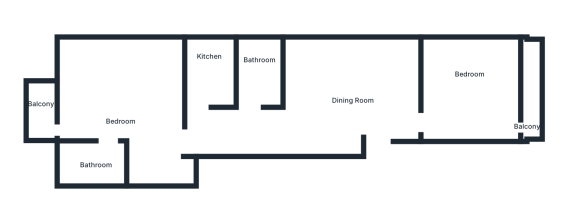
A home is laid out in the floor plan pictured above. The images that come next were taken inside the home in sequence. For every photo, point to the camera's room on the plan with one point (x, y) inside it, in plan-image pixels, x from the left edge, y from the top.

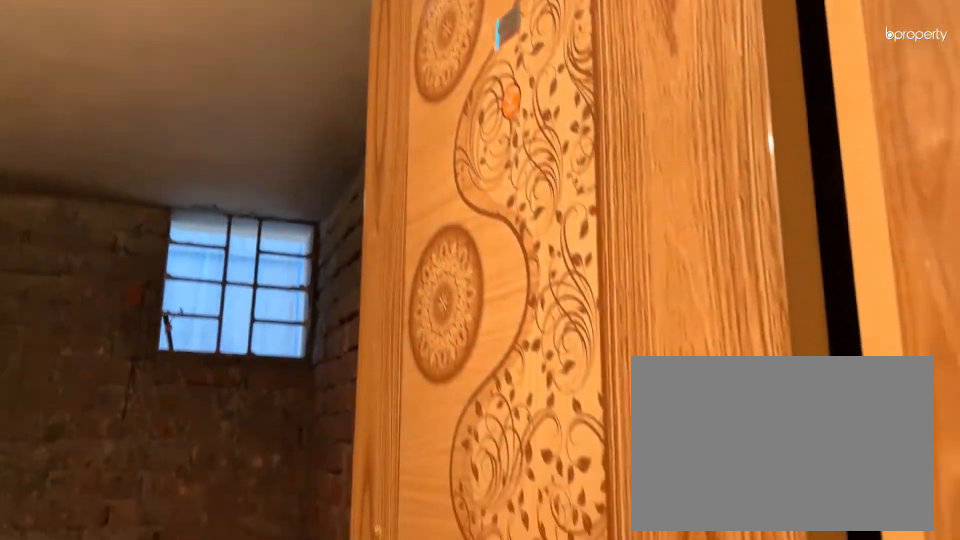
(264, 69)
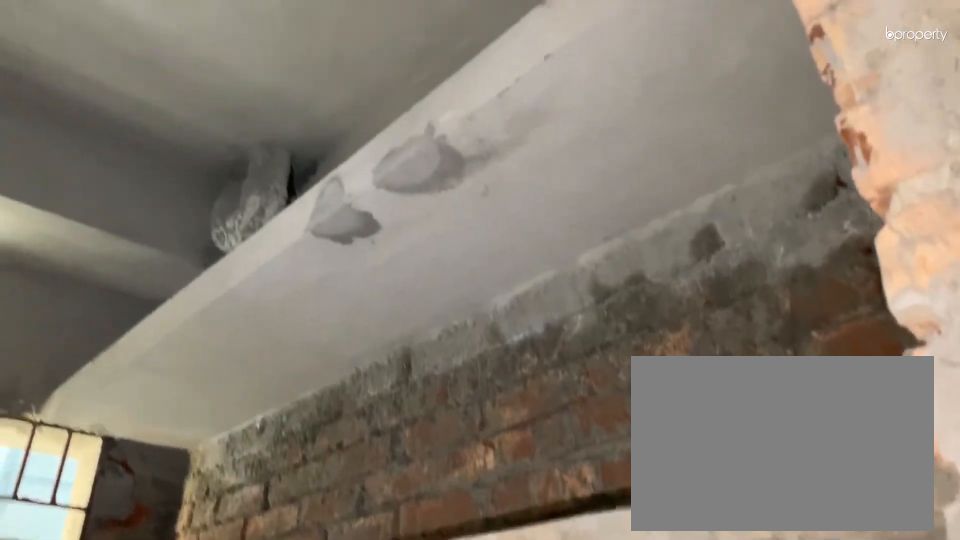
(208, 64)
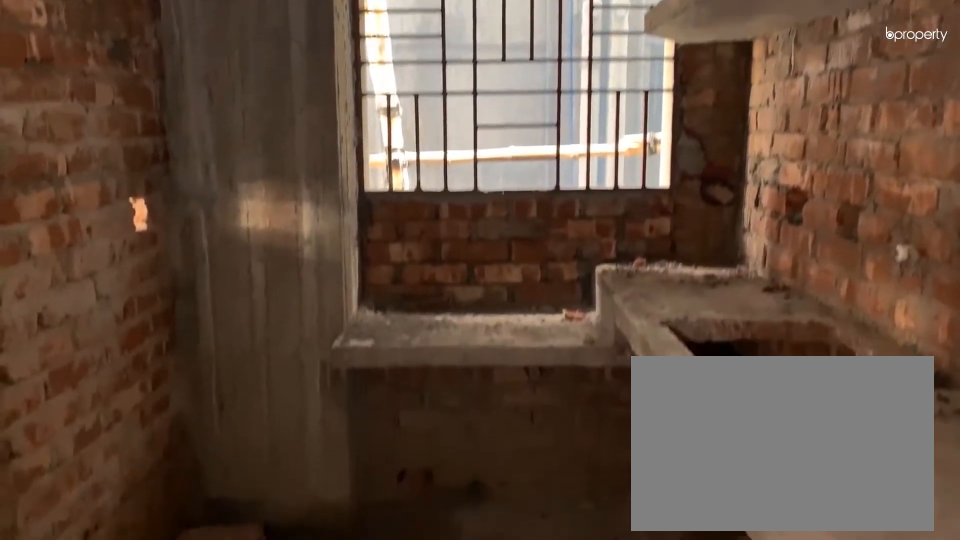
(208, 64)
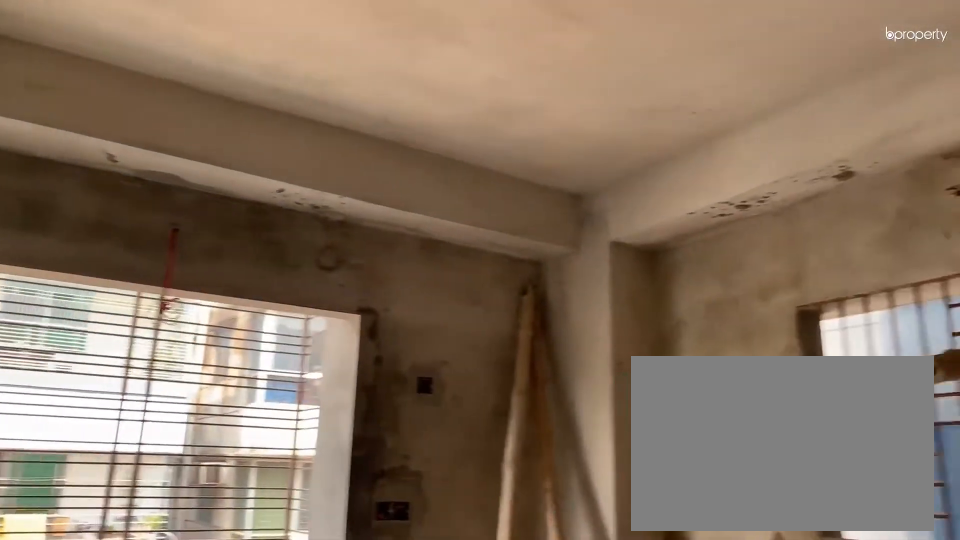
(130, 100)
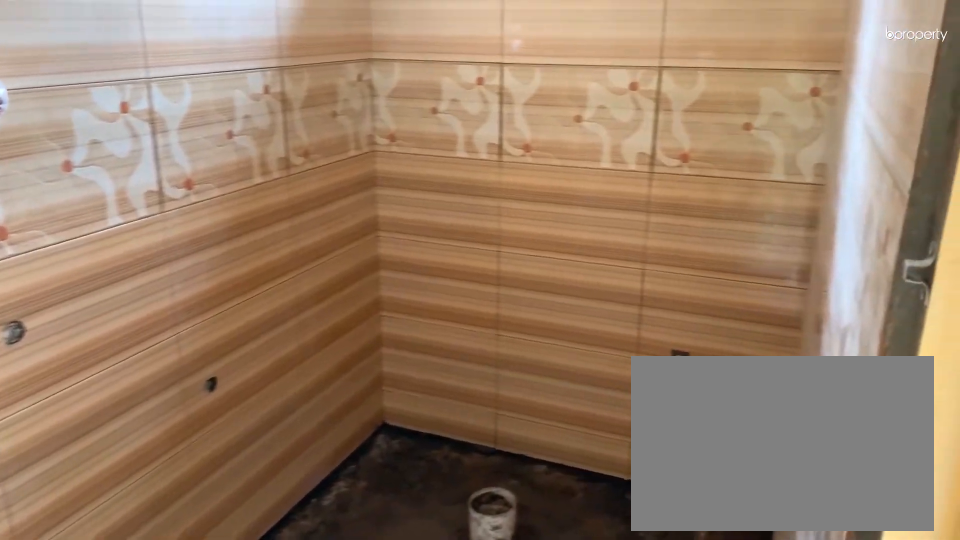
(94, 161)
